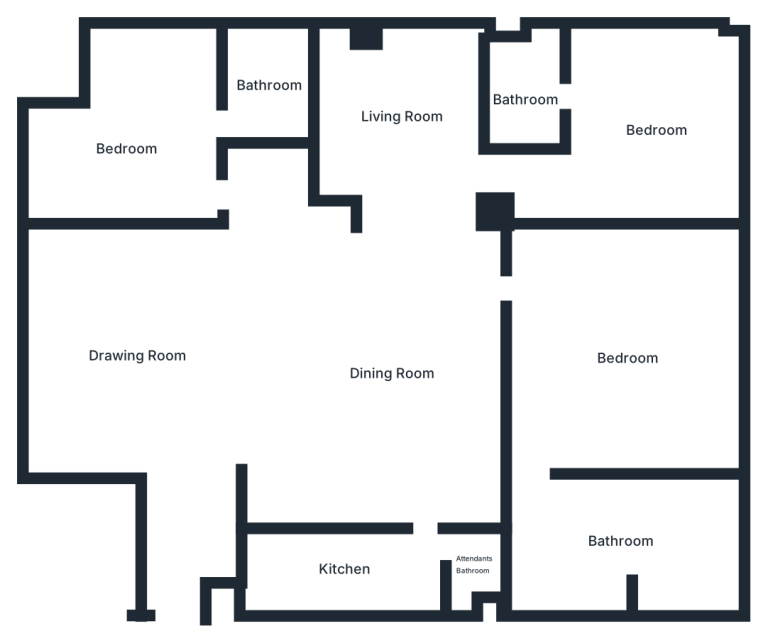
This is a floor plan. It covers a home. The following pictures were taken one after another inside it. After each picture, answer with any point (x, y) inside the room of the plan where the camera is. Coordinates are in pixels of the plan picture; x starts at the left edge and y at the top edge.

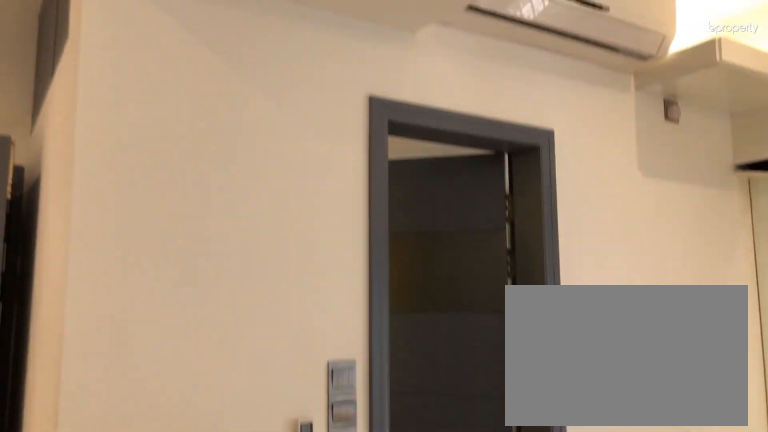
(656, 128)
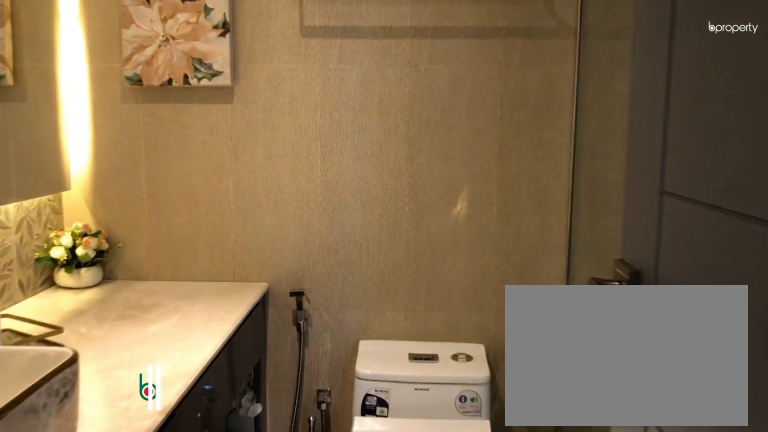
(524, 98)
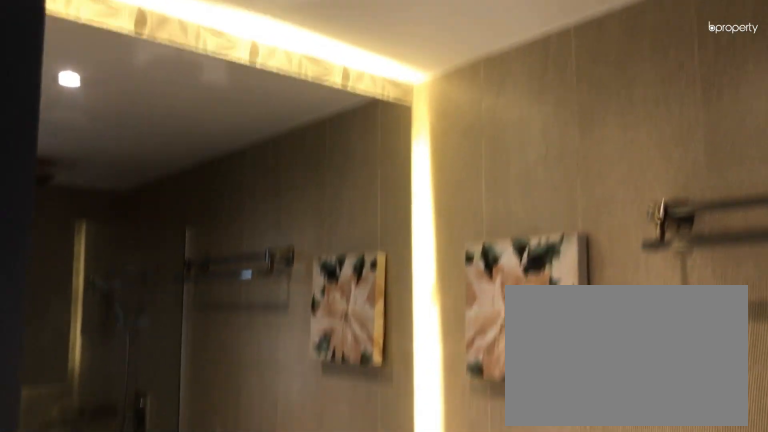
(524, 98)
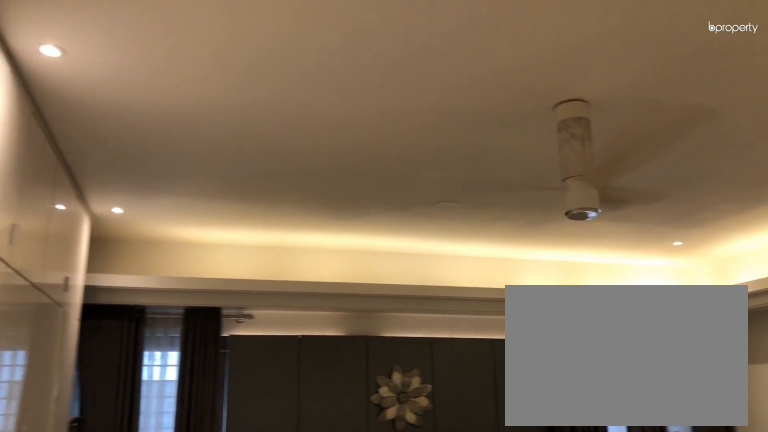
(629, 359)
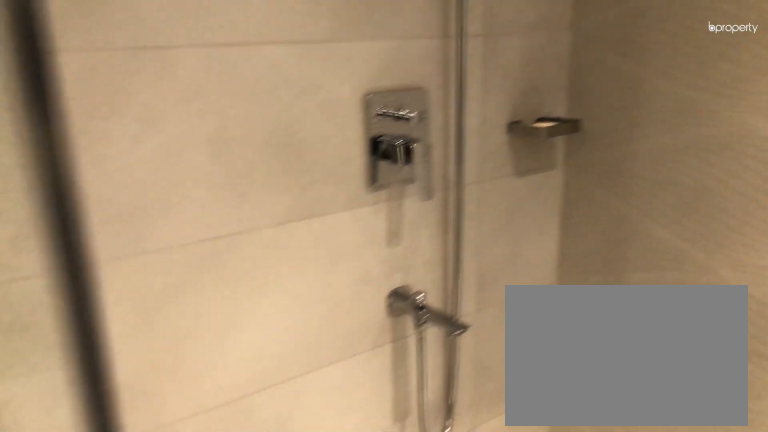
(620, 542)
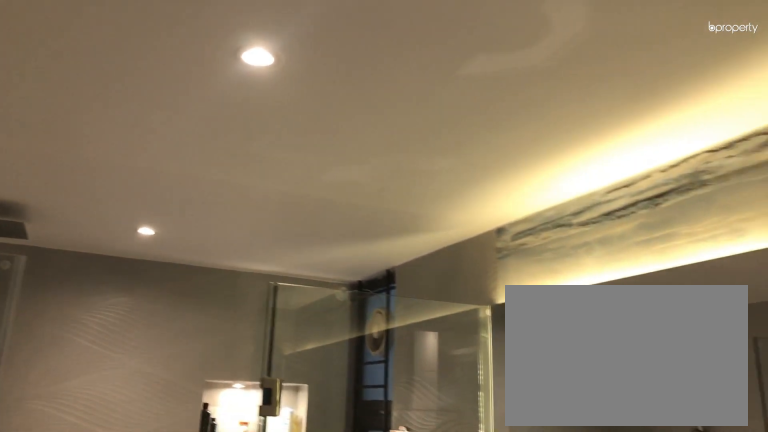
(620, 542)
